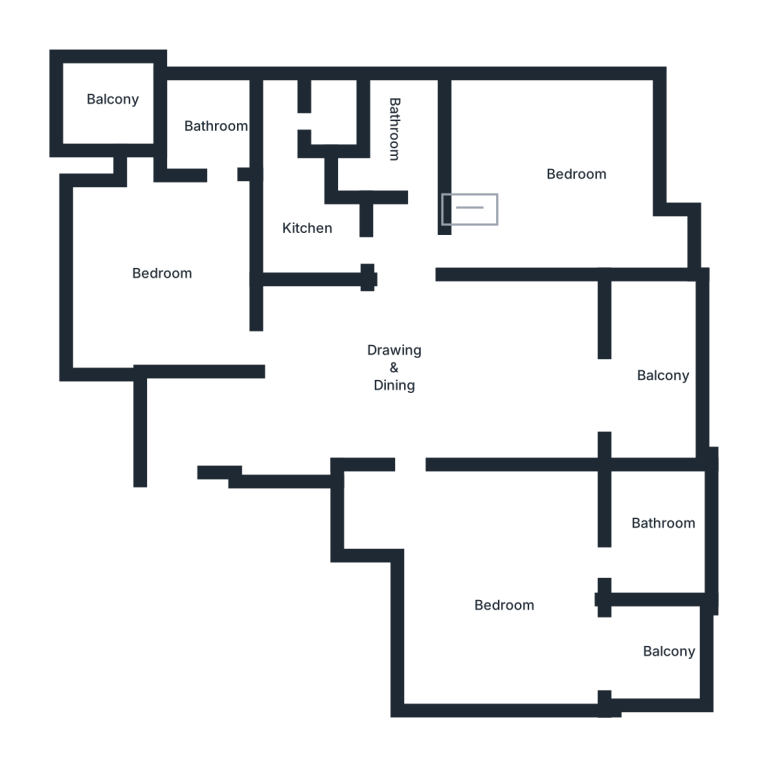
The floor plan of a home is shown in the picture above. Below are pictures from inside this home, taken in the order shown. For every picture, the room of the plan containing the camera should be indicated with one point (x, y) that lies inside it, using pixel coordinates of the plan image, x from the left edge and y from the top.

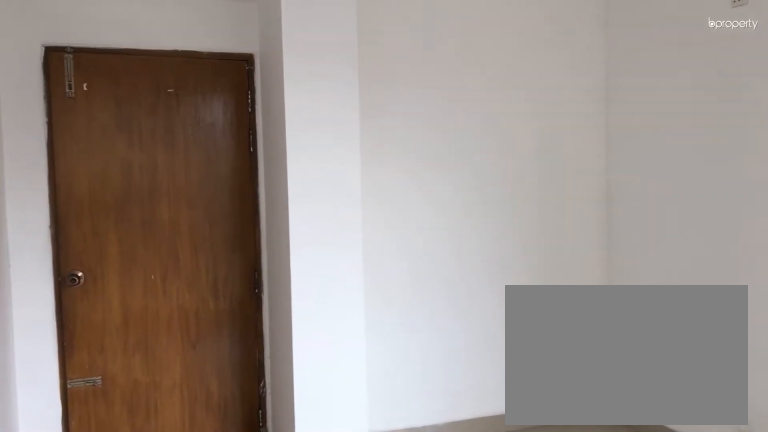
(573, 168)
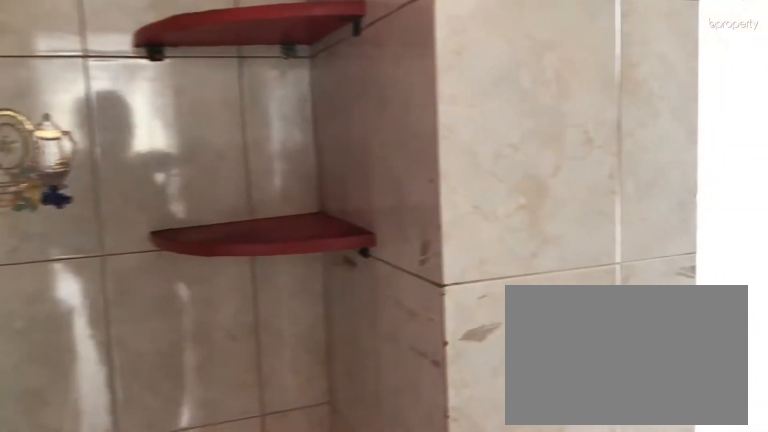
(310, 223)
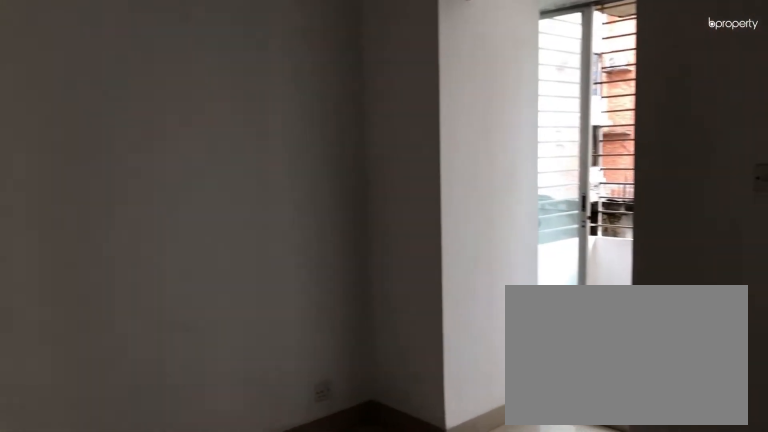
(168, 269)
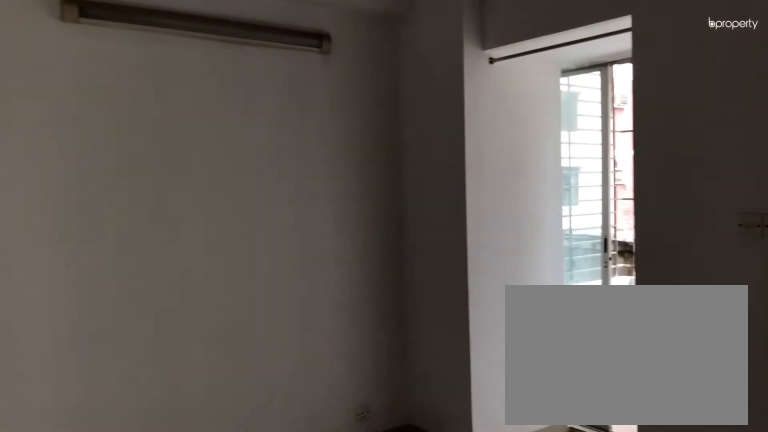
(168, 269)
